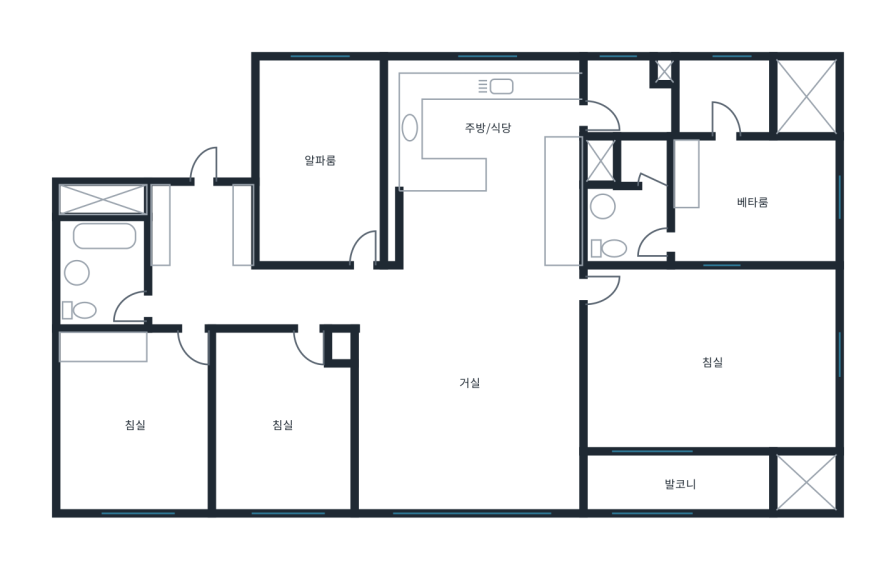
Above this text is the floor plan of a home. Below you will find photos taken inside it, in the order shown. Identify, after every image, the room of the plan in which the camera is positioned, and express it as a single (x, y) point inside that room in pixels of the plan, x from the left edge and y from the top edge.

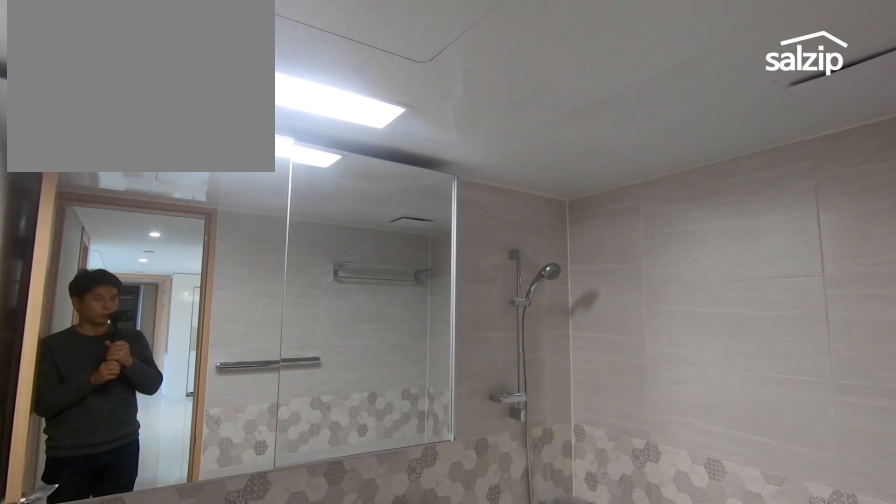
(104, 277)
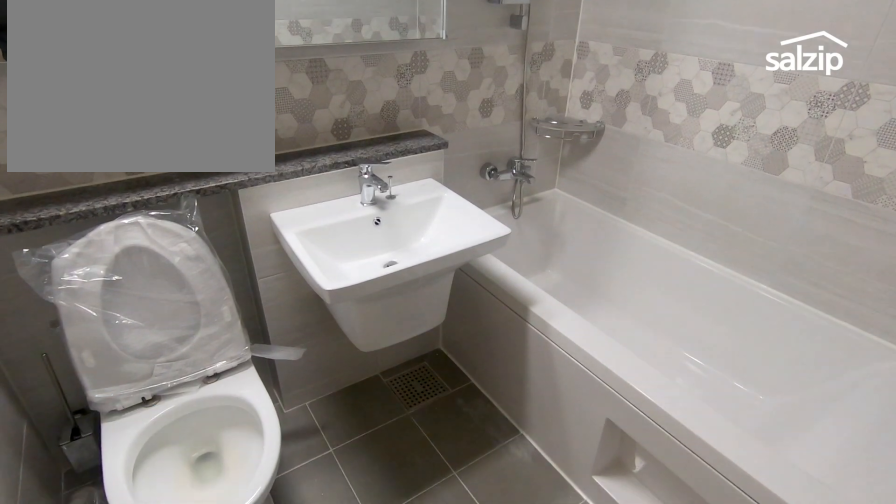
(104, 277)
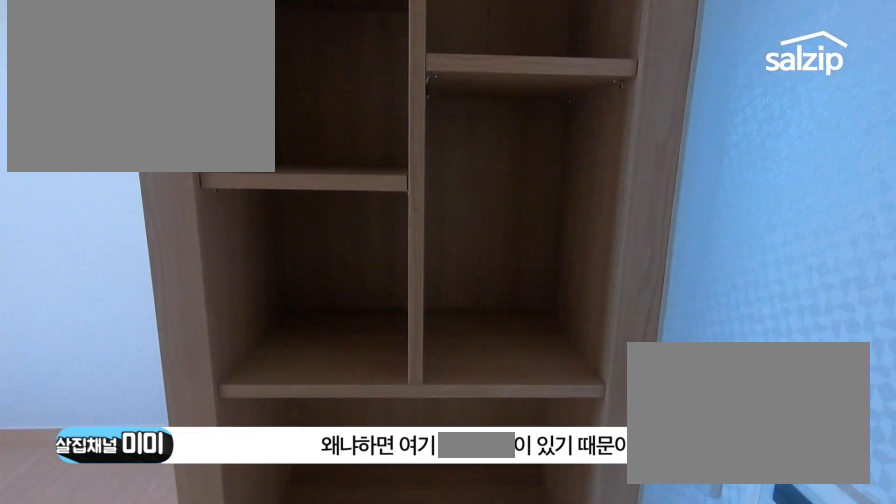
(136, 421)
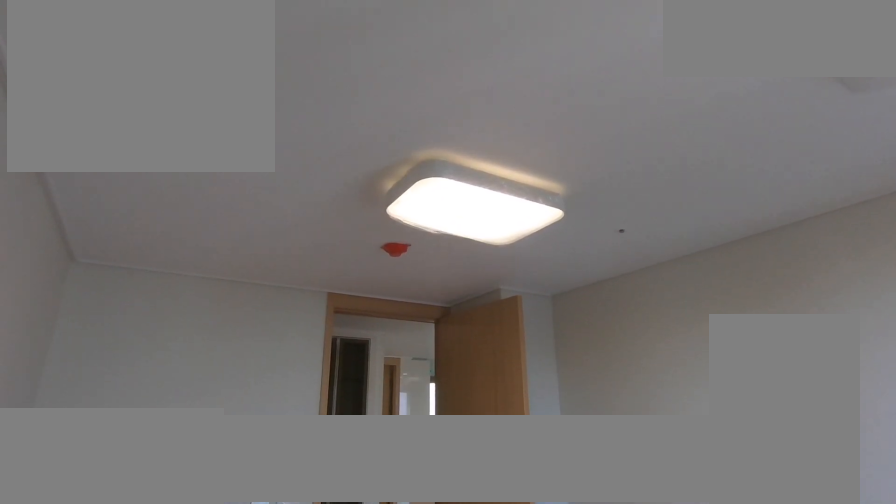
(281, 420)
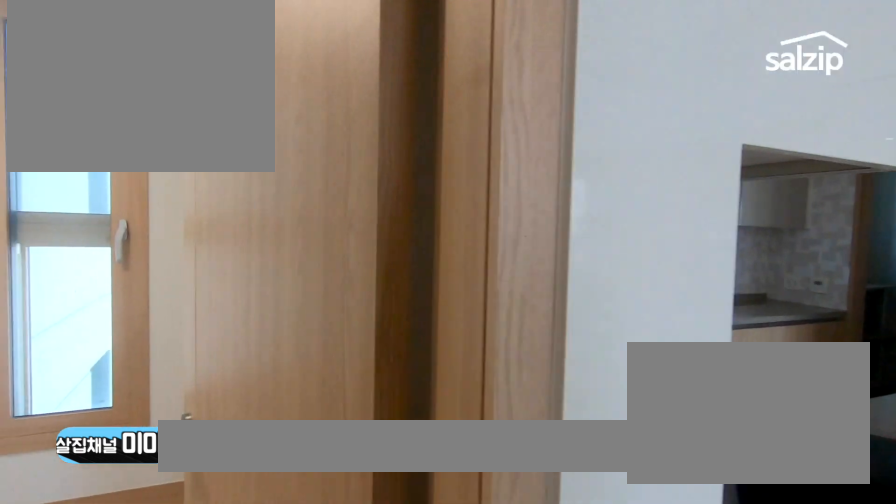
(321, 163)
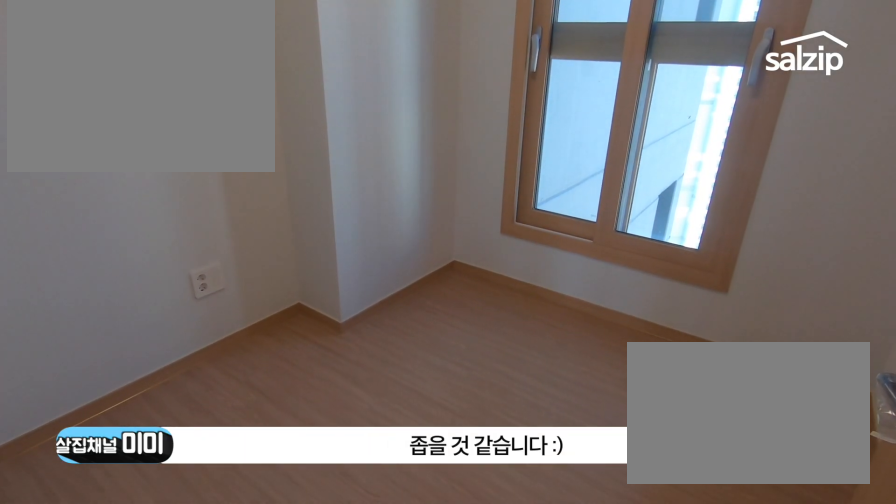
(321, 163)
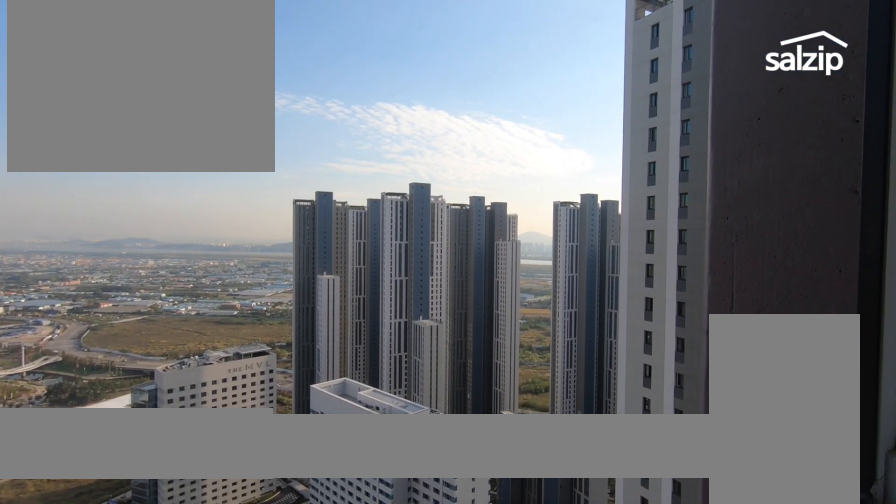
(472, 400)
